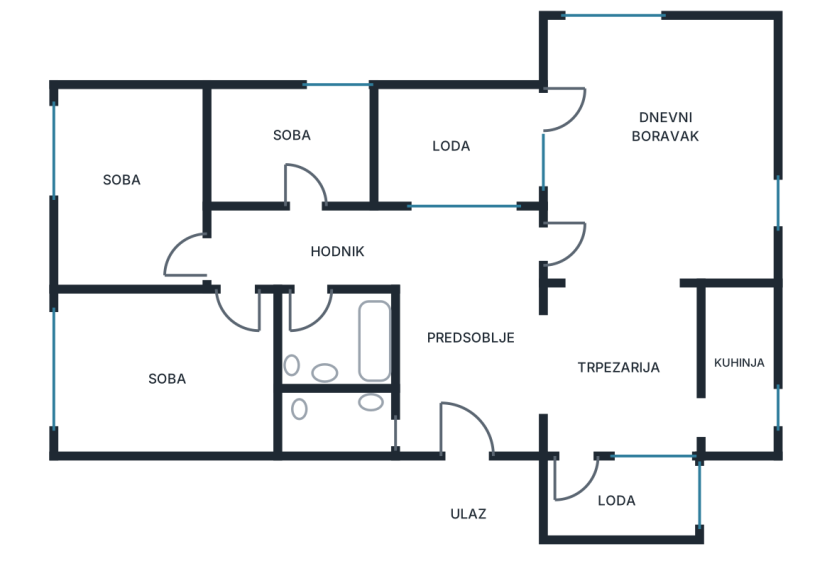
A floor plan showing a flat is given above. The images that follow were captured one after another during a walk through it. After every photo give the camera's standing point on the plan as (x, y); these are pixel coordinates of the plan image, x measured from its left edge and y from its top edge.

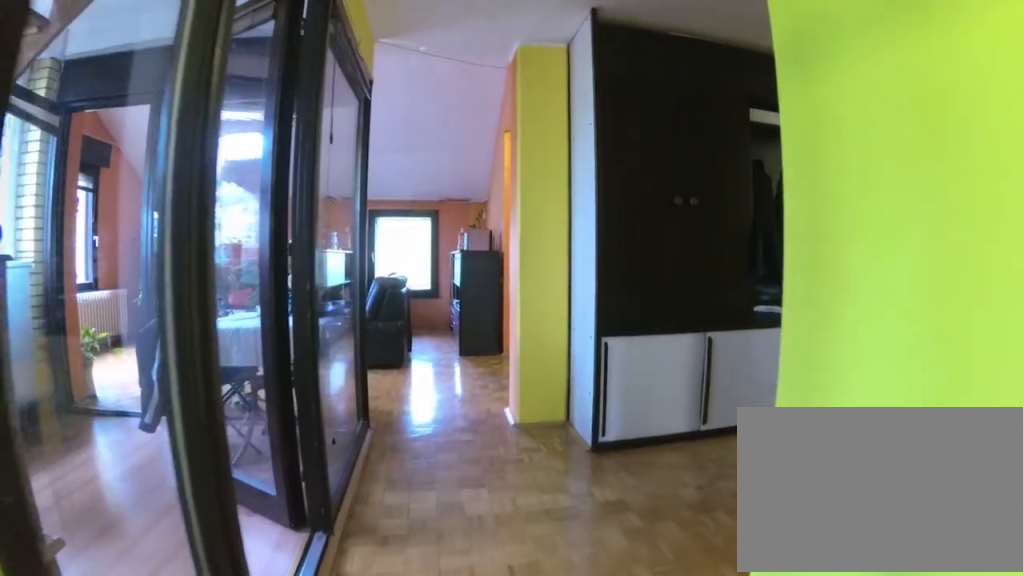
(322, 244)
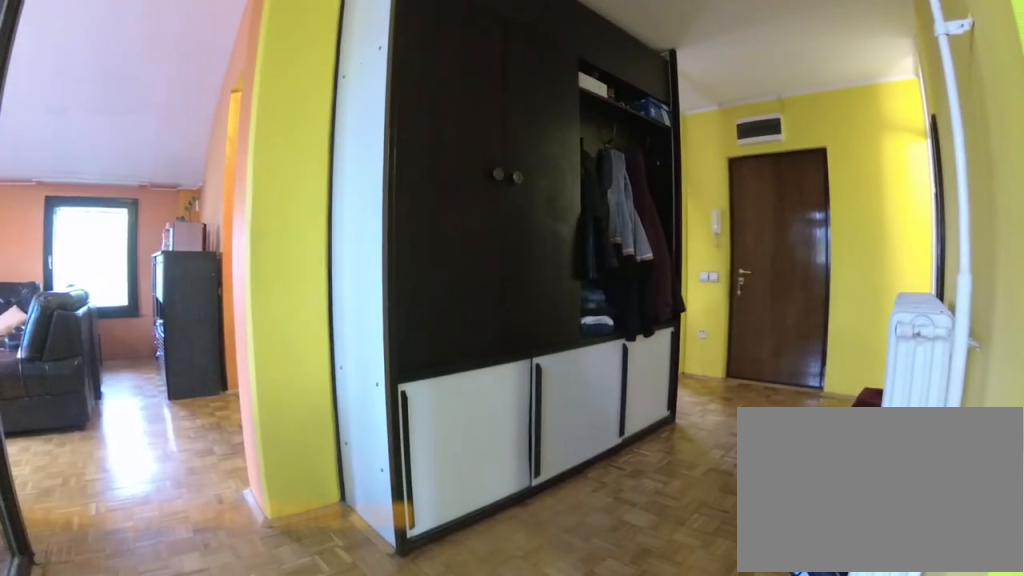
(409, 227)
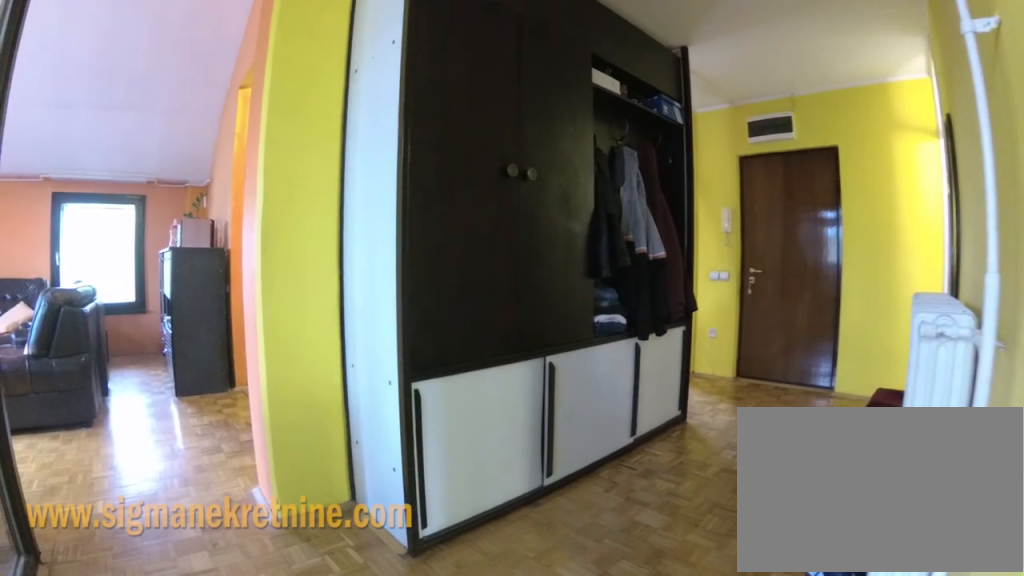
(414, 224)
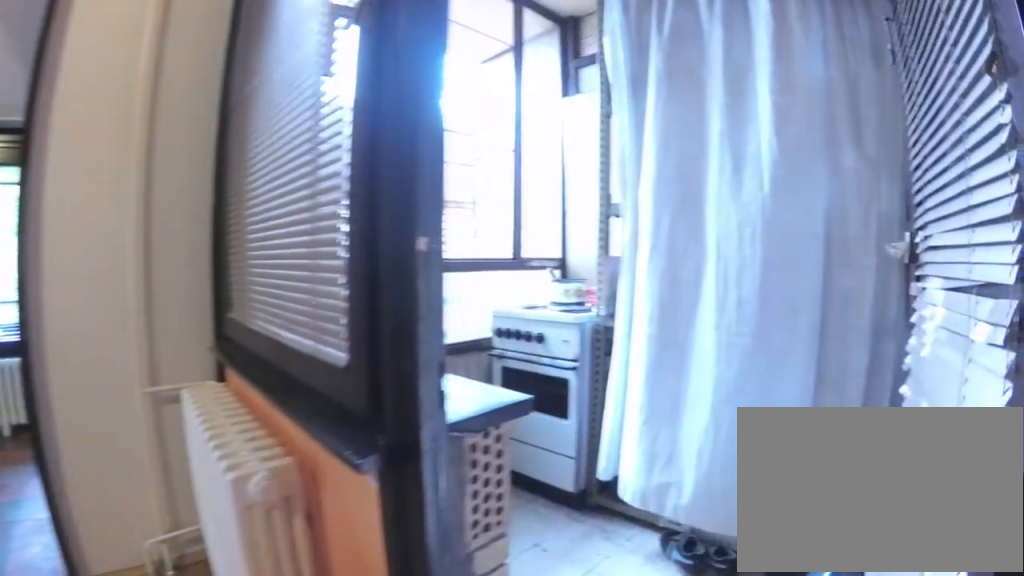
(553, 414)
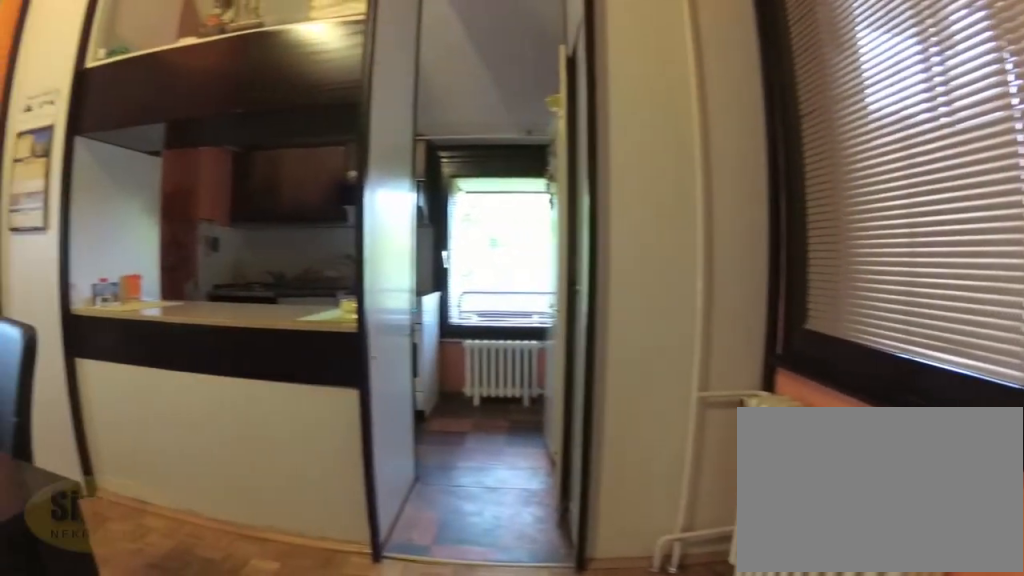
(557, 424)
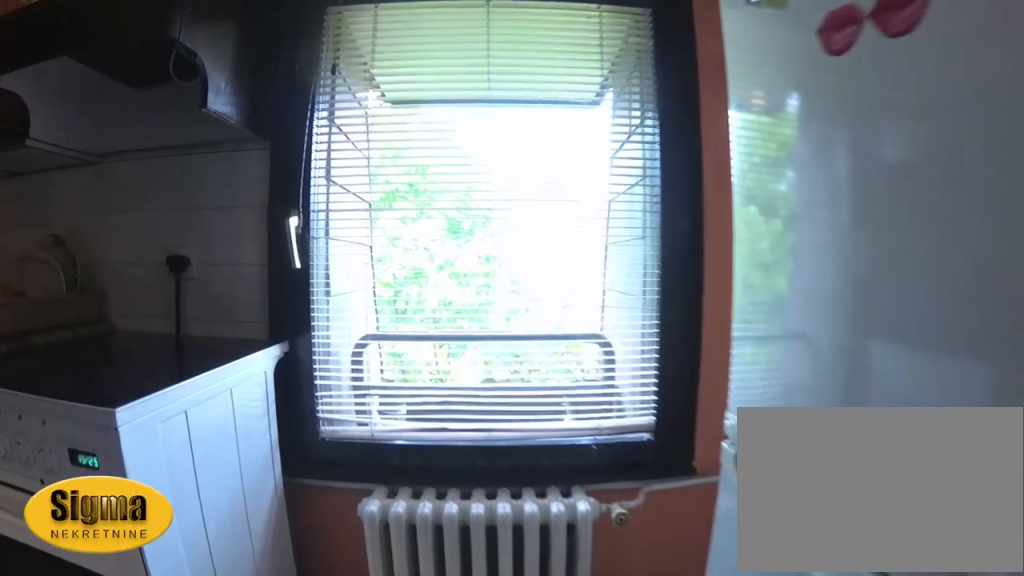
(699, 429)
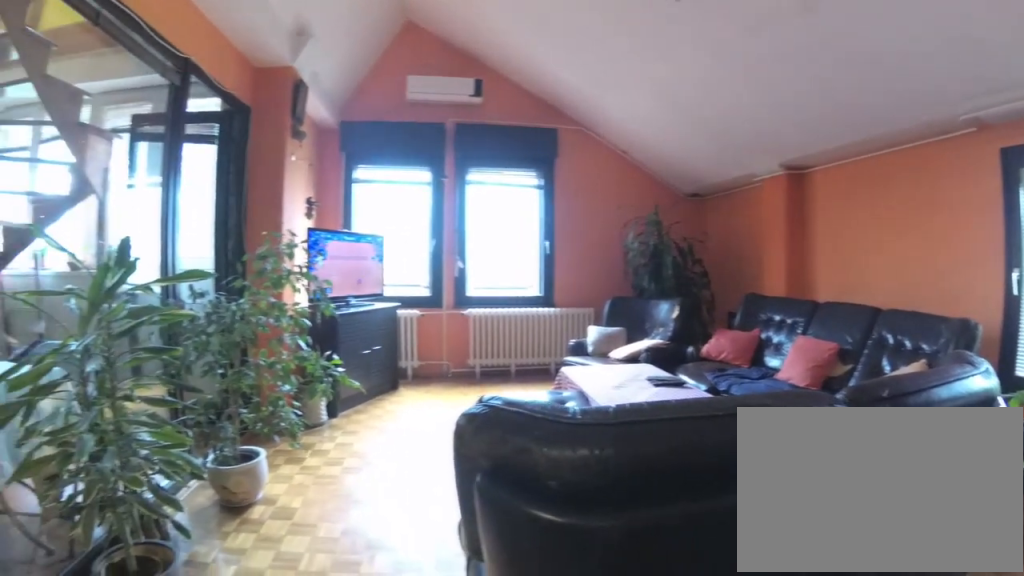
(657, 289)
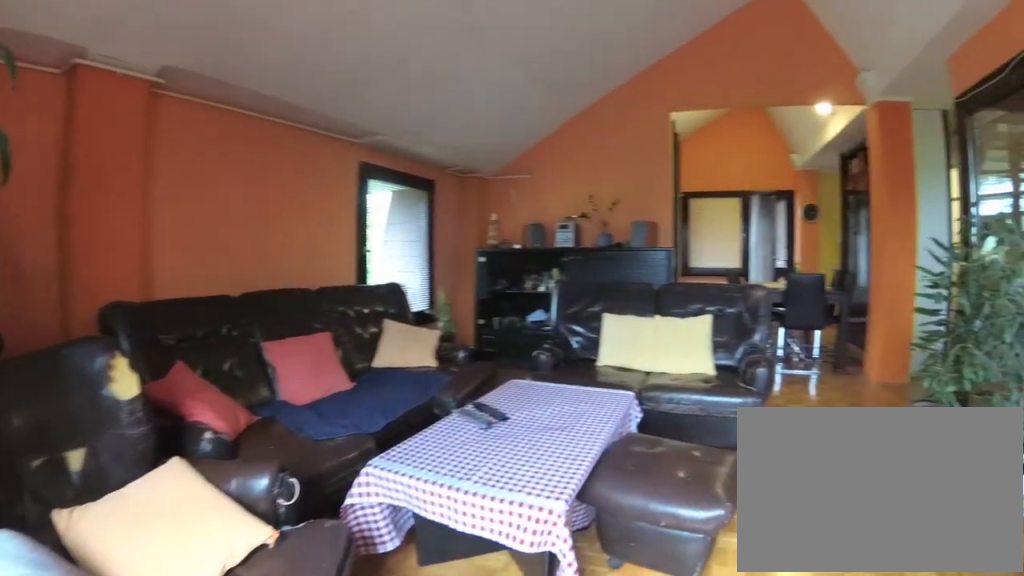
(633, 75)
